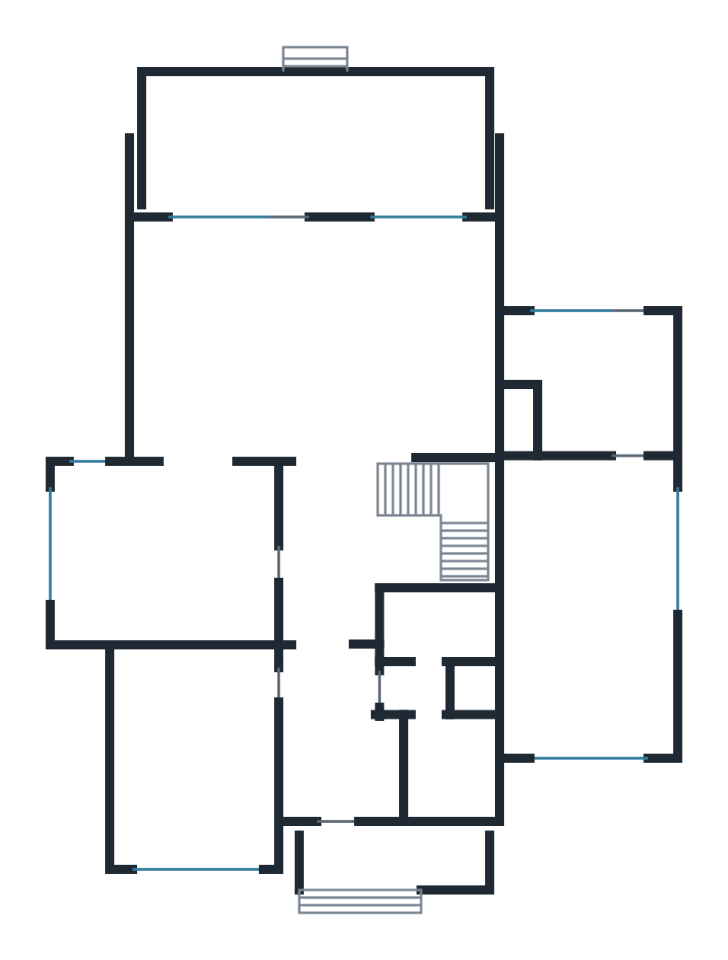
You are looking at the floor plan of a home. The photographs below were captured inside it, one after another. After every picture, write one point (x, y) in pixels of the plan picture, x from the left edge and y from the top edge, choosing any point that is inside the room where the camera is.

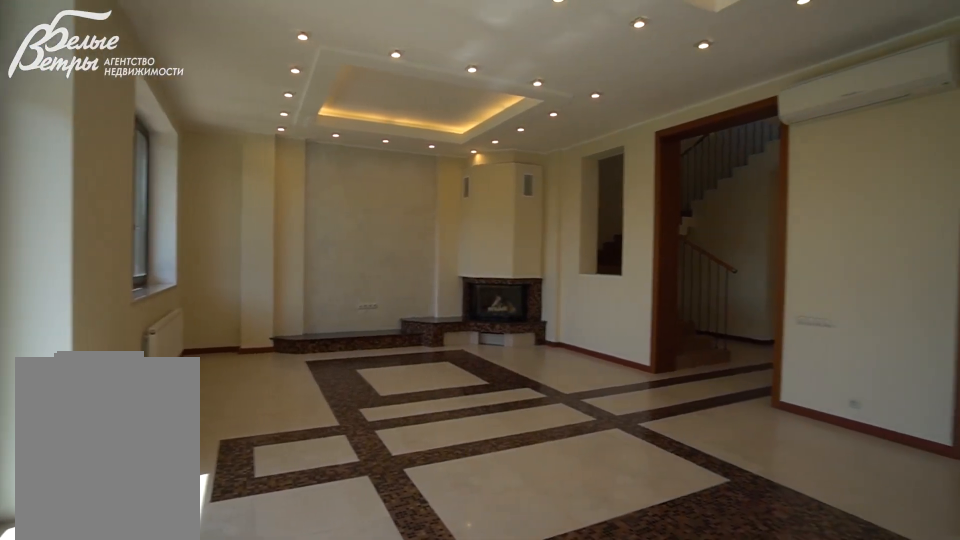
(316, 335)
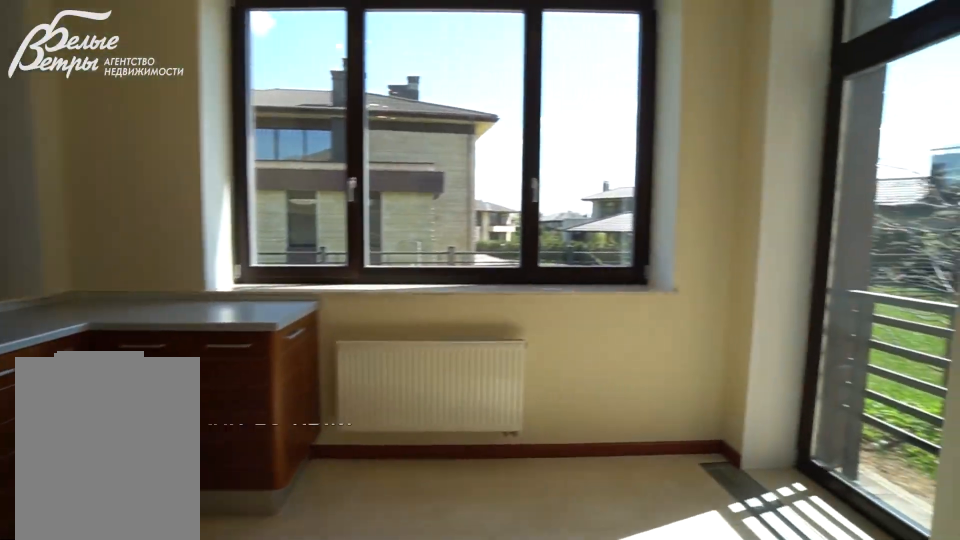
(168, 552)
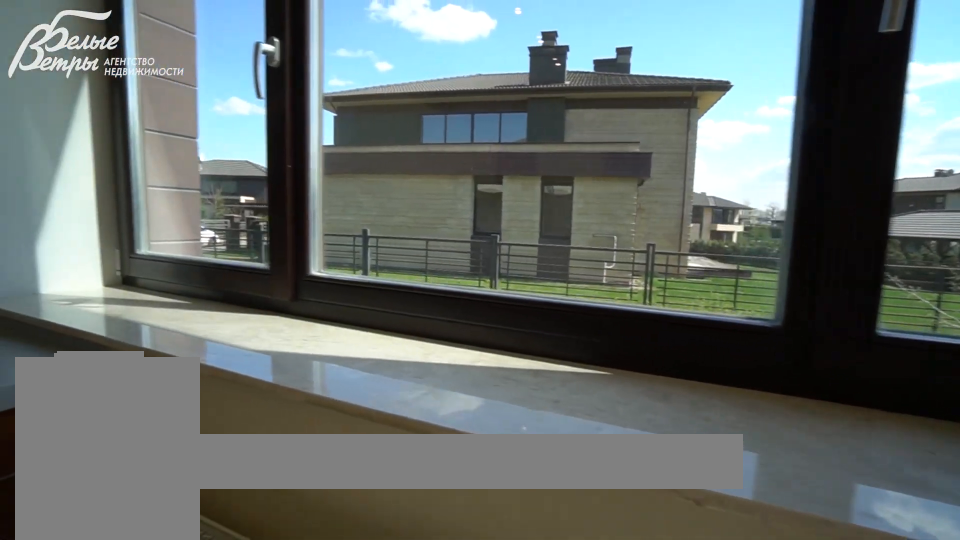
(169, 552)
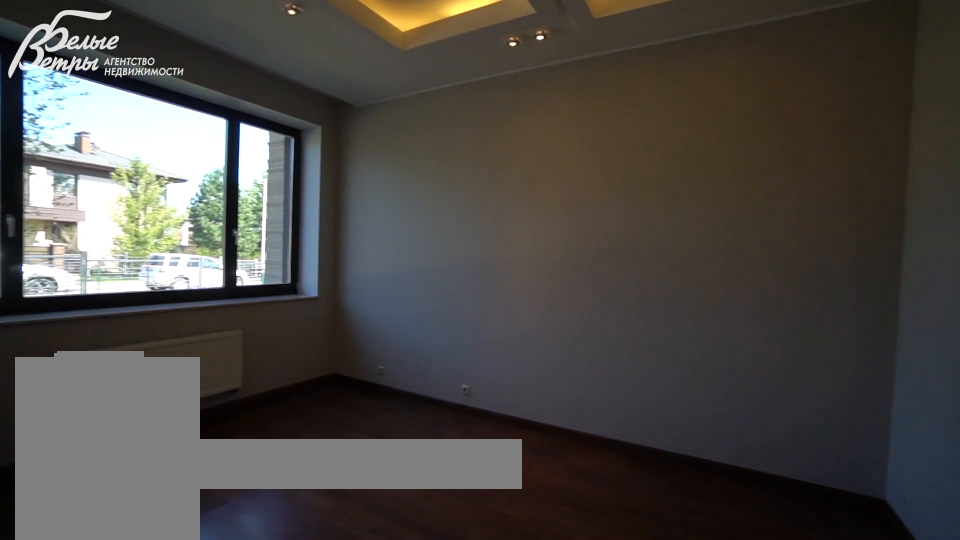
(192, 755)
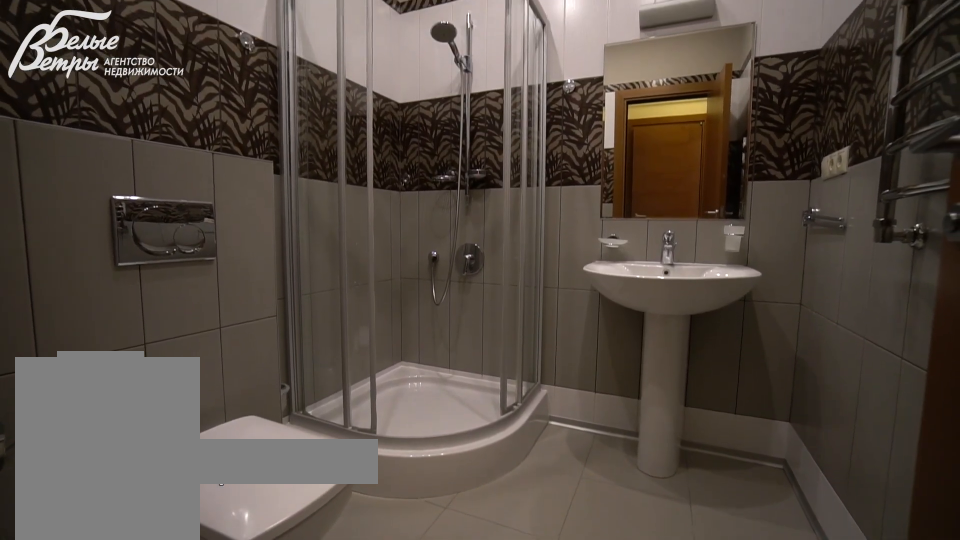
(448, 769)
